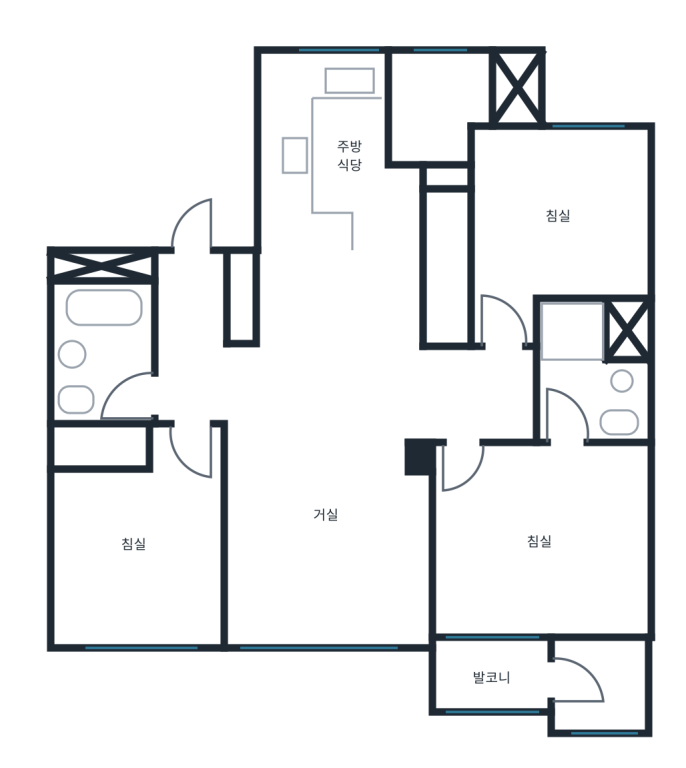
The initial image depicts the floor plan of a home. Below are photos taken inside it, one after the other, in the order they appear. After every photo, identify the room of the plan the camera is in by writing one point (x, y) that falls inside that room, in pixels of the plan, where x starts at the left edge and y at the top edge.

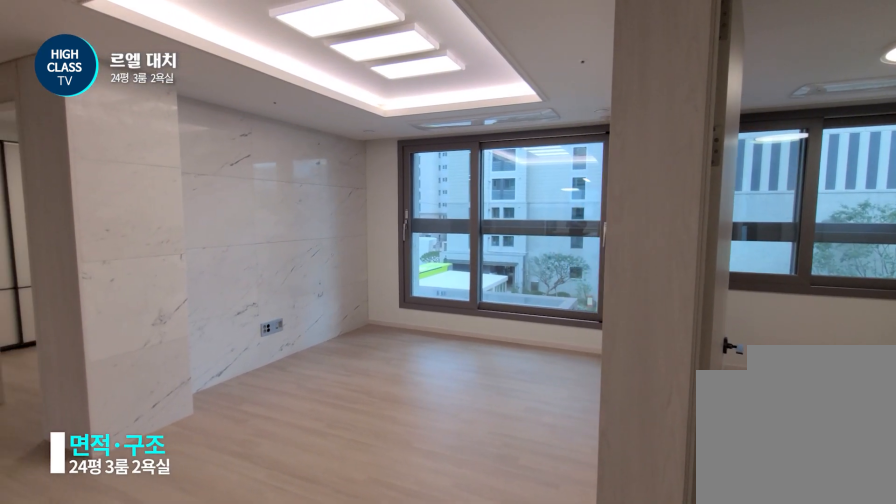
(210, 385)
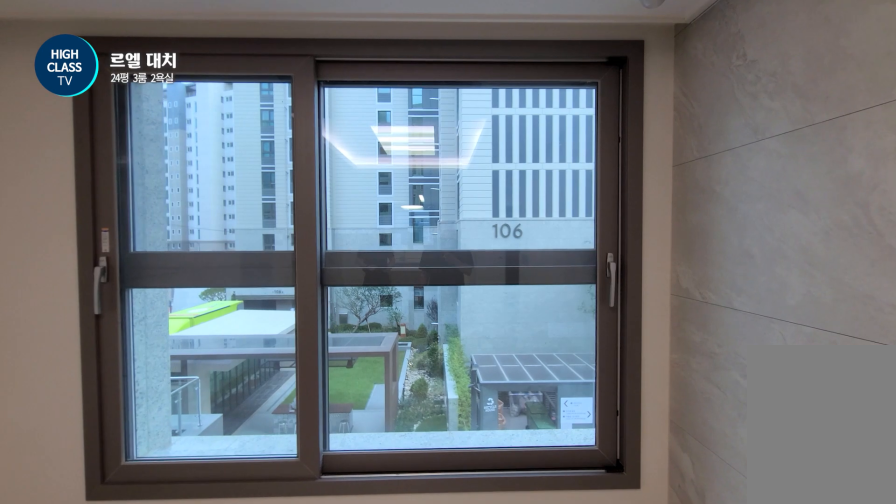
(326, 495)
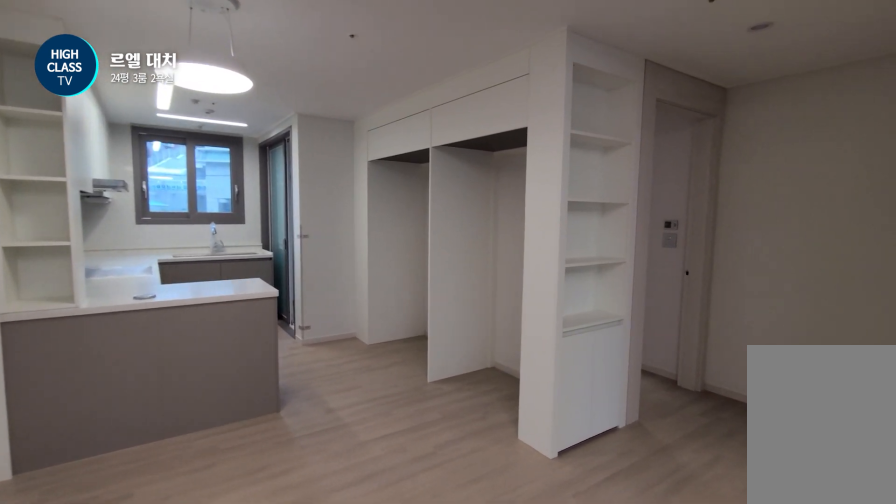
(326, 495)
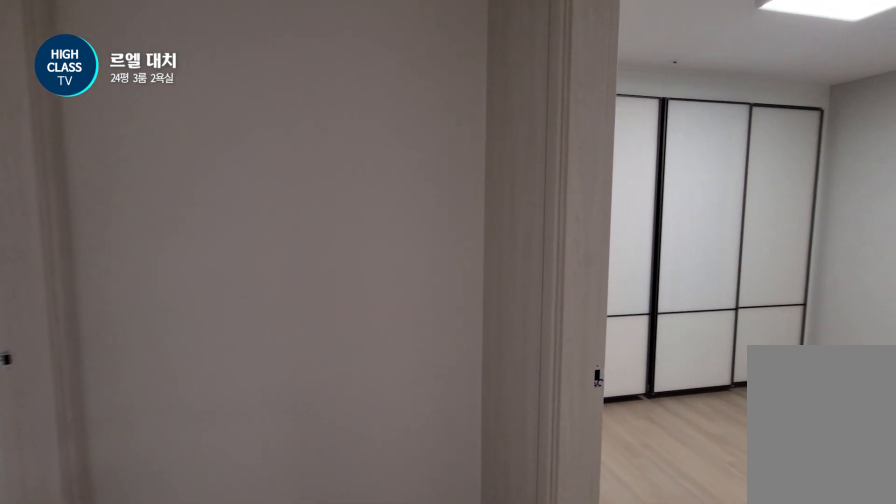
(483, 396)
